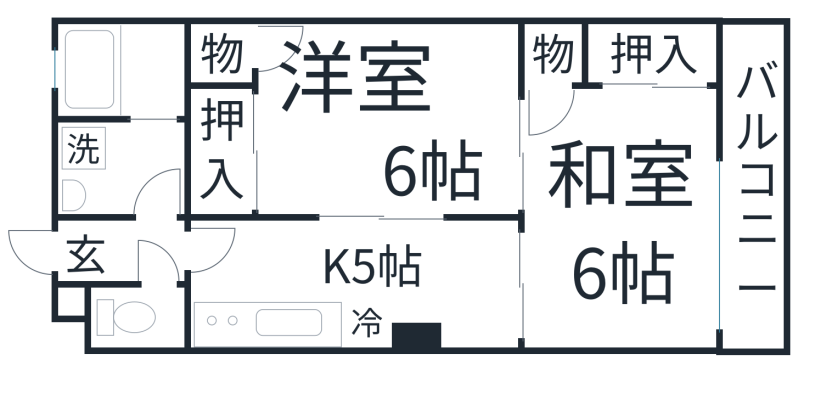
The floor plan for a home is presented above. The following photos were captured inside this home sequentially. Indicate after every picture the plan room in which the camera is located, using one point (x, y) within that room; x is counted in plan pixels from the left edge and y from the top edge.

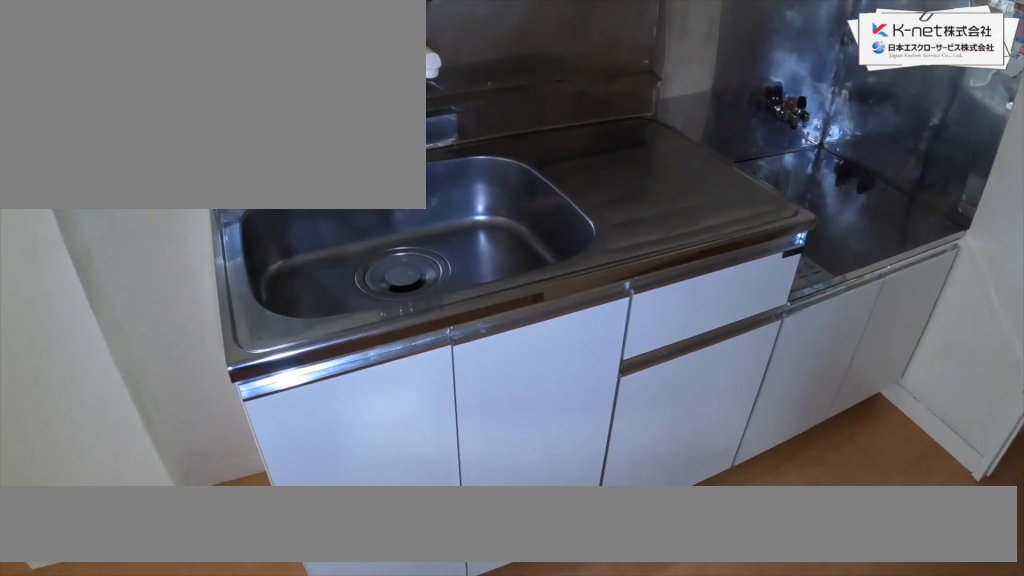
(353, 285)
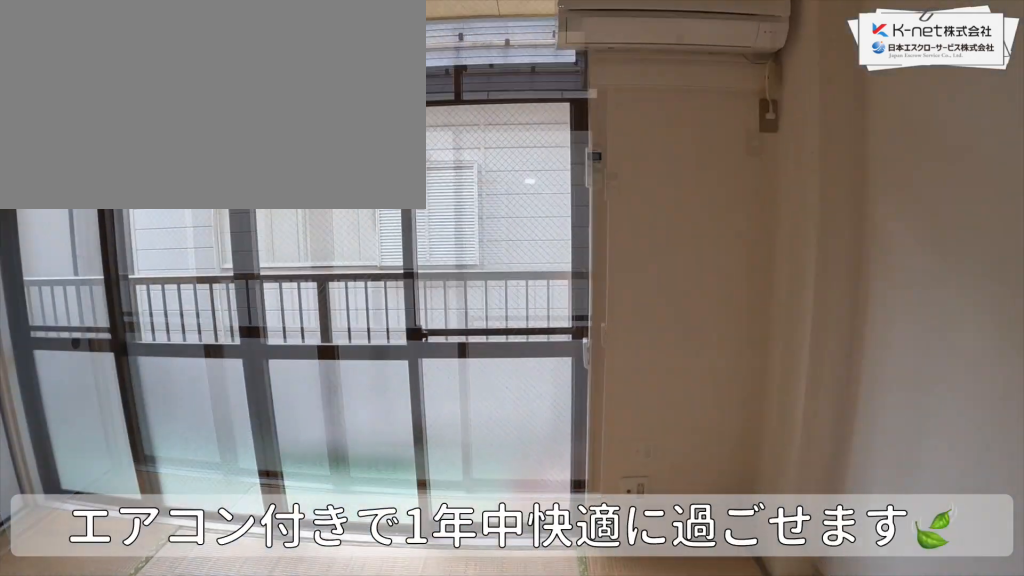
(623, 217)
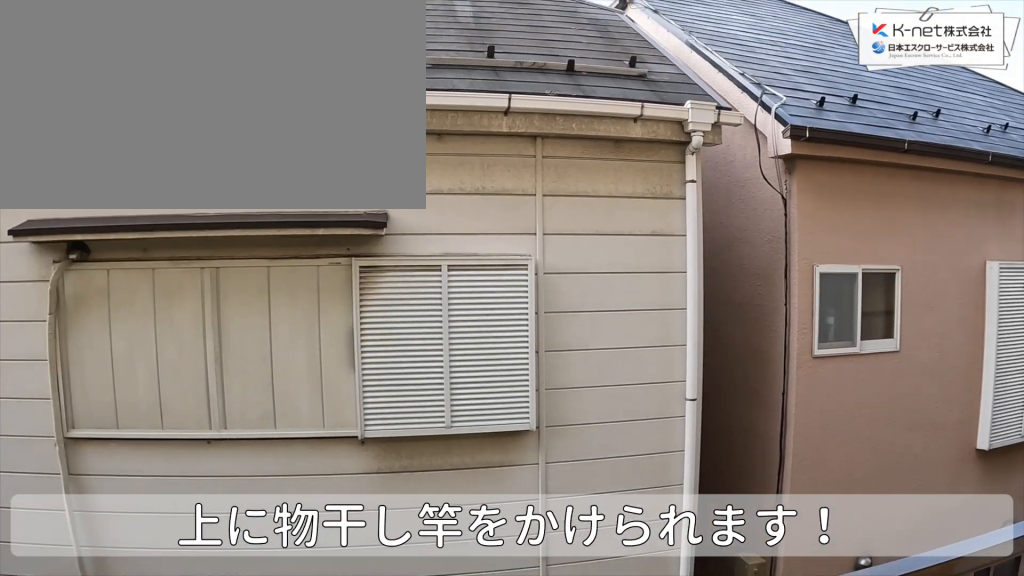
(755, 188)
